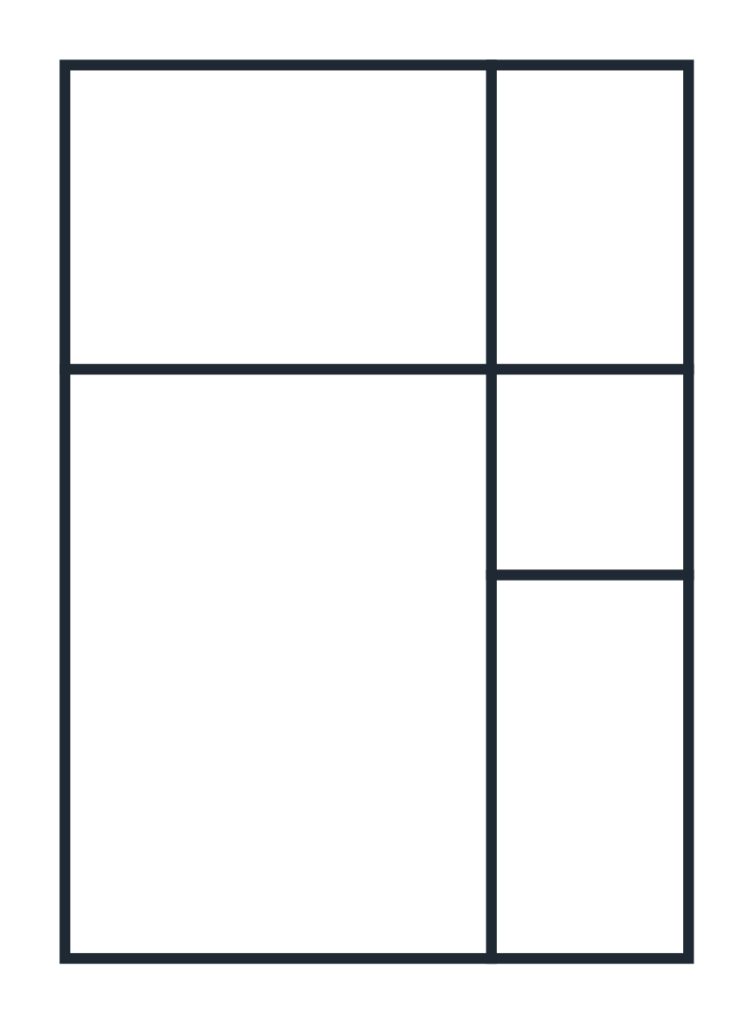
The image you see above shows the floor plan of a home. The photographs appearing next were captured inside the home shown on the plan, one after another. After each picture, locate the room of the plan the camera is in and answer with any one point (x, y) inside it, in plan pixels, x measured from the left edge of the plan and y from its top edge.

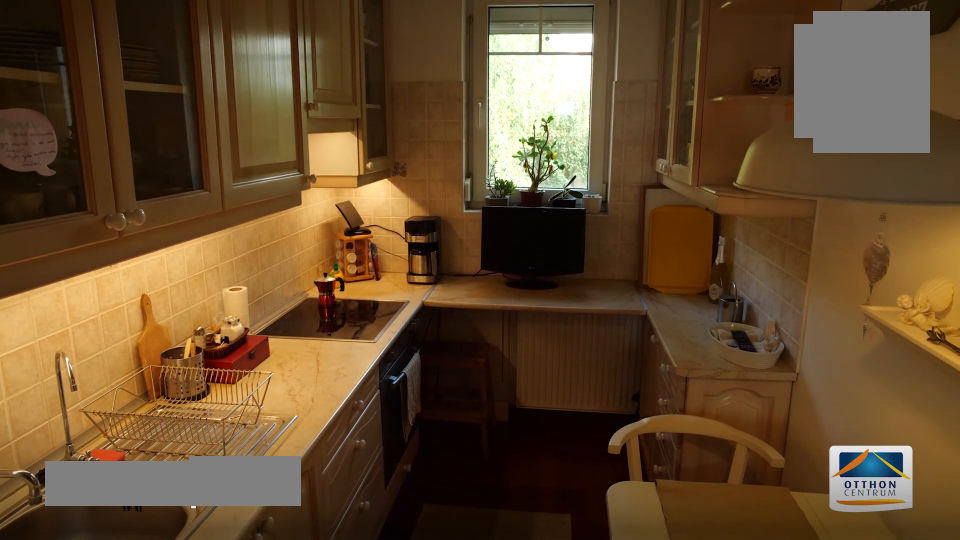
(581, 758)
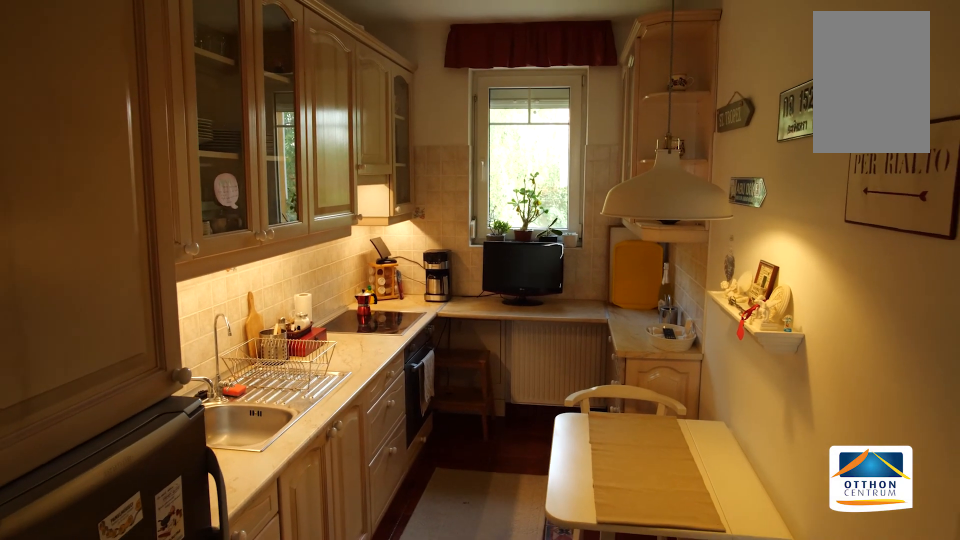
(579, 758)
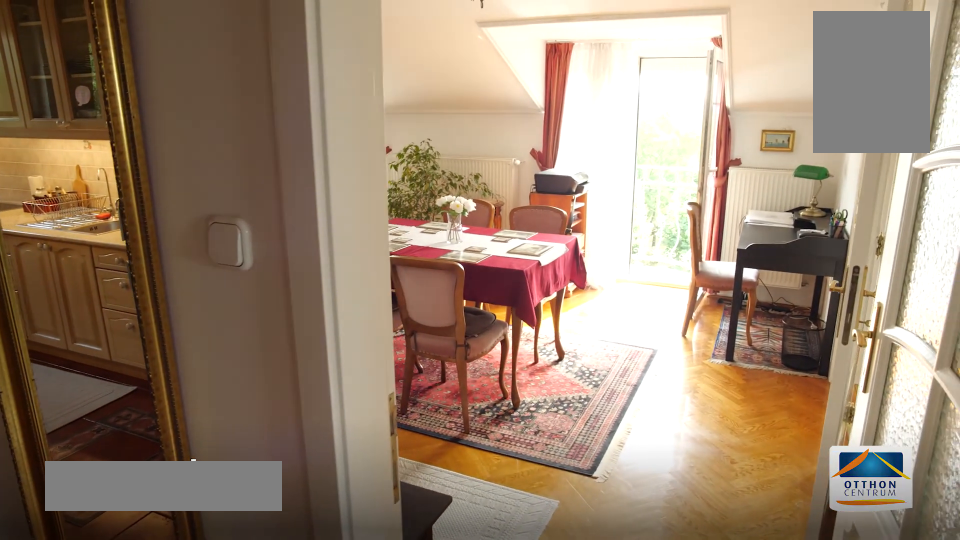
(293, 665)
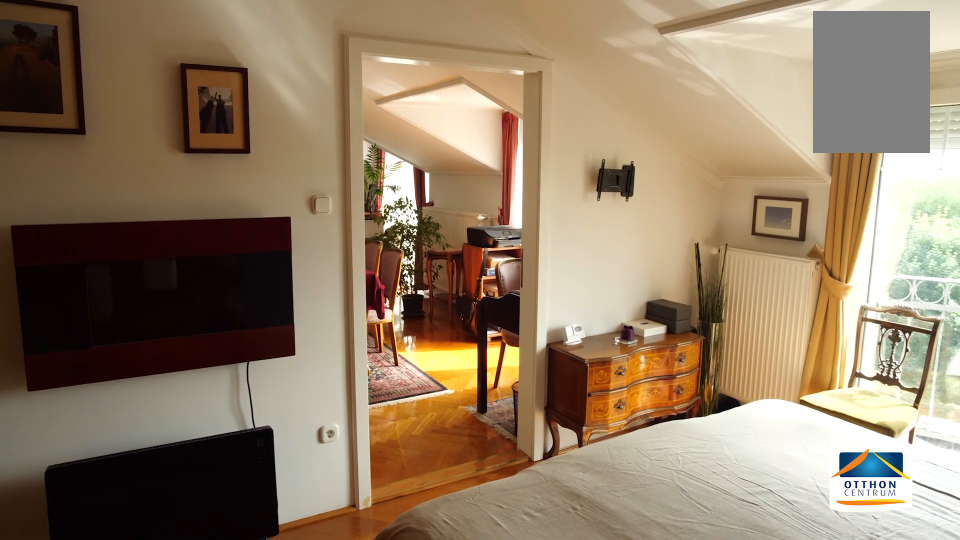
(292, 230)
